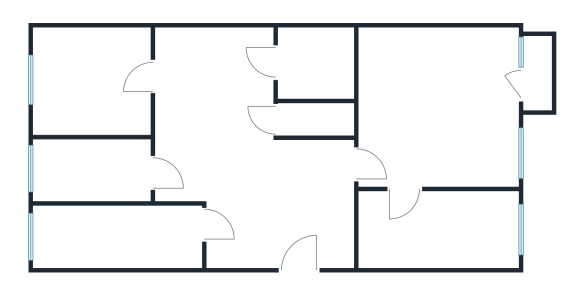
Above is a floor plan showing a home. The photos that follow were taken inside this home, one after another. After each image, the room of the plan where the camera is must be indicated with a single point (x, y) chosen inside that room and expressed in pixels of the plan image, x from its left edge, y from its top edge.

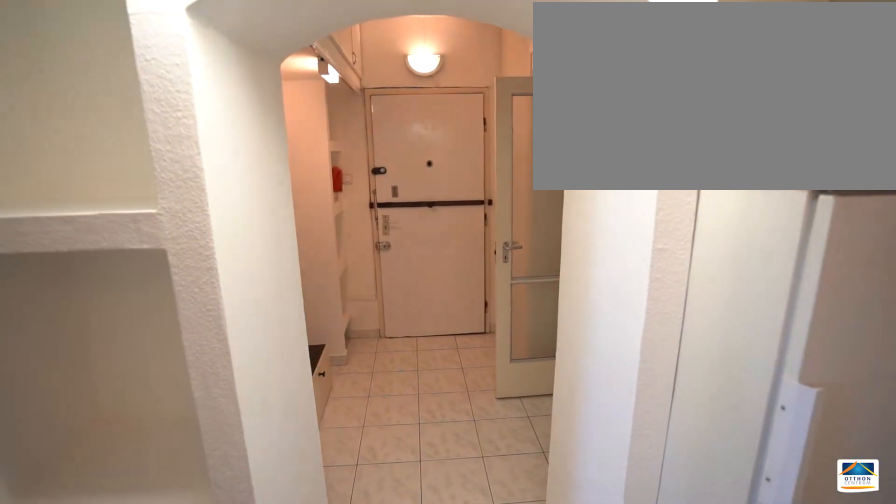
(264, 191)
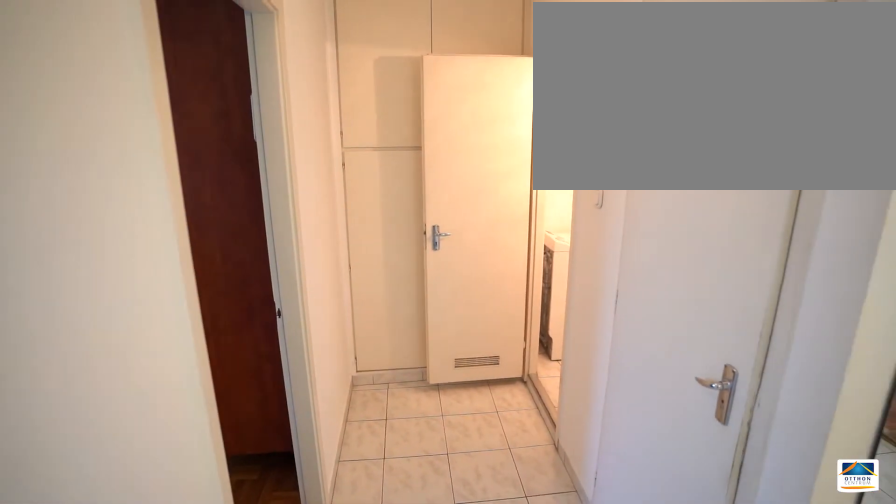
(264, 191)
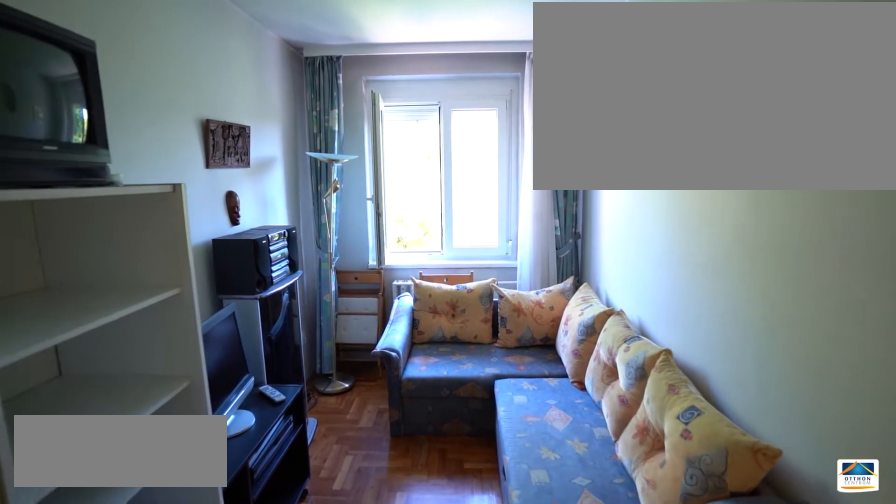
(106, 236)
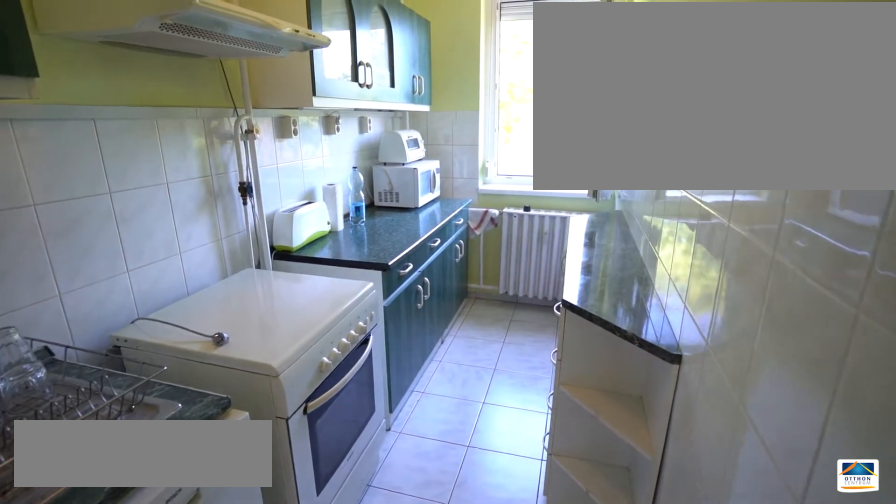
(97, 171)
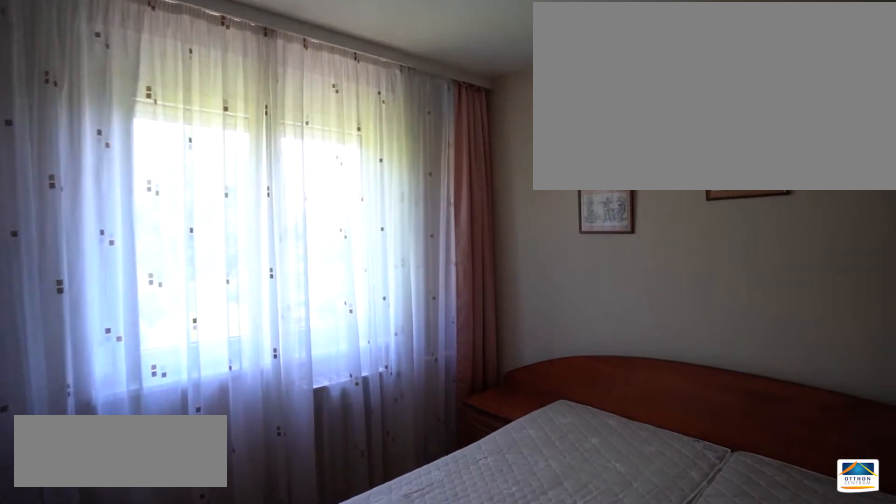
(84, 89)
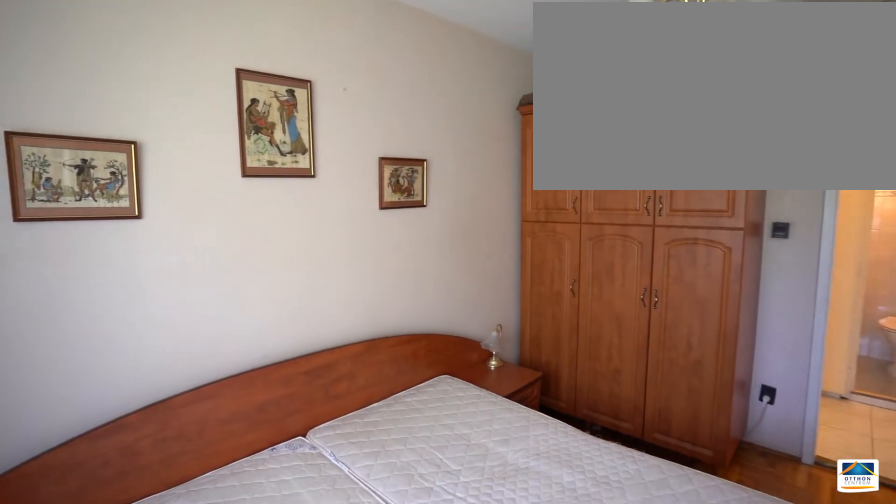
(84, 89)
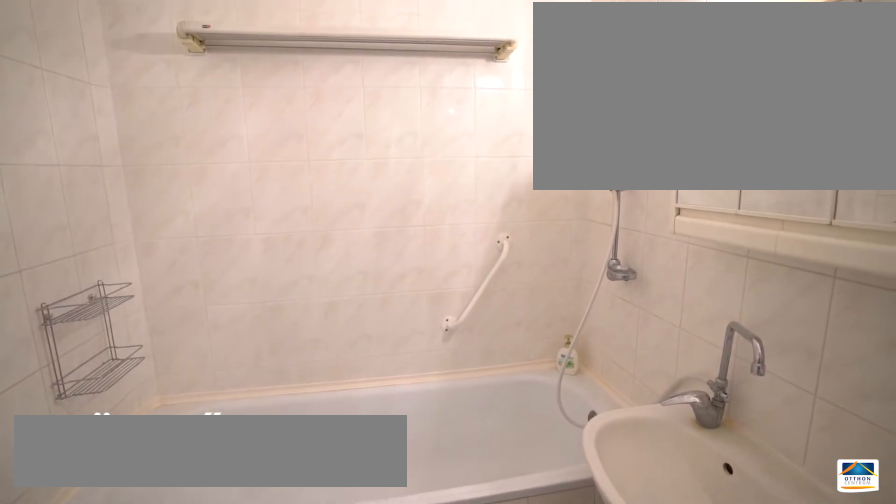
(312, 66)
